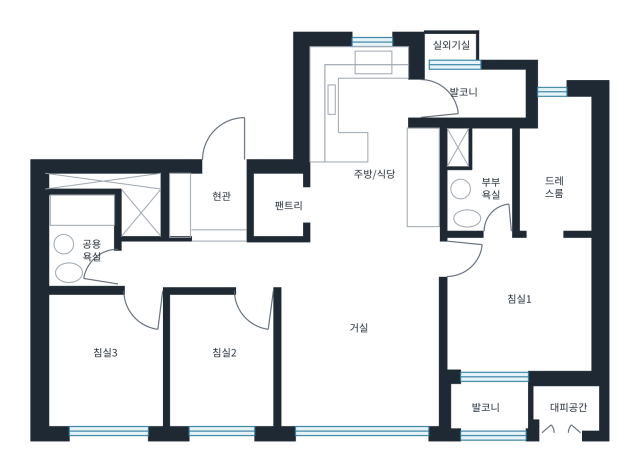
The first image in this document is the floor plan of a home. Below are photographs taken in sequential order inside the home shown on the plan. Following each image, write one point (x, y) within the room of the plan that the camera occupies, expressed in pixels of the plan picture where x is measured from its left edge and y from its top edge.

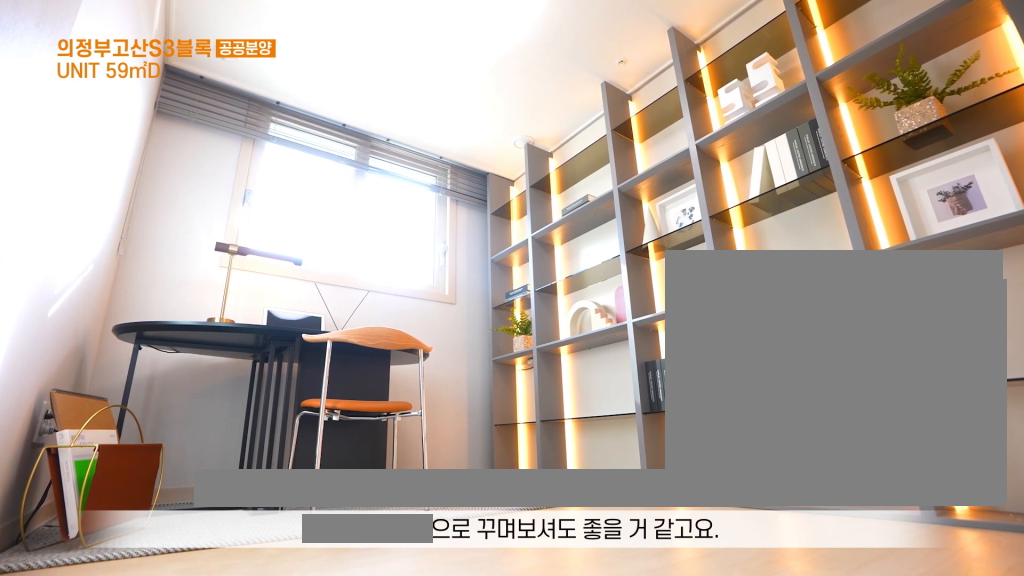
(225, 344)
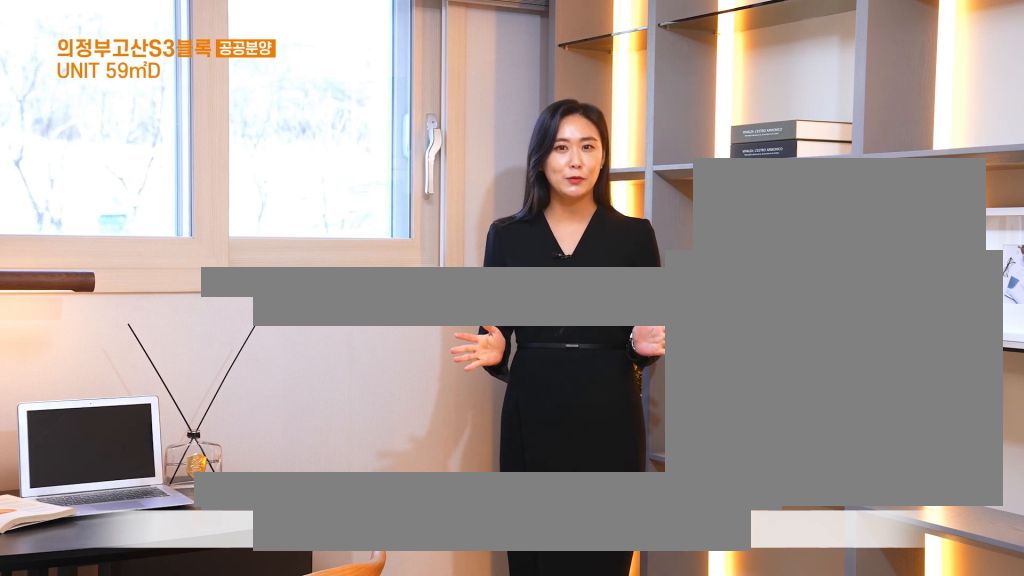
(225, 342)
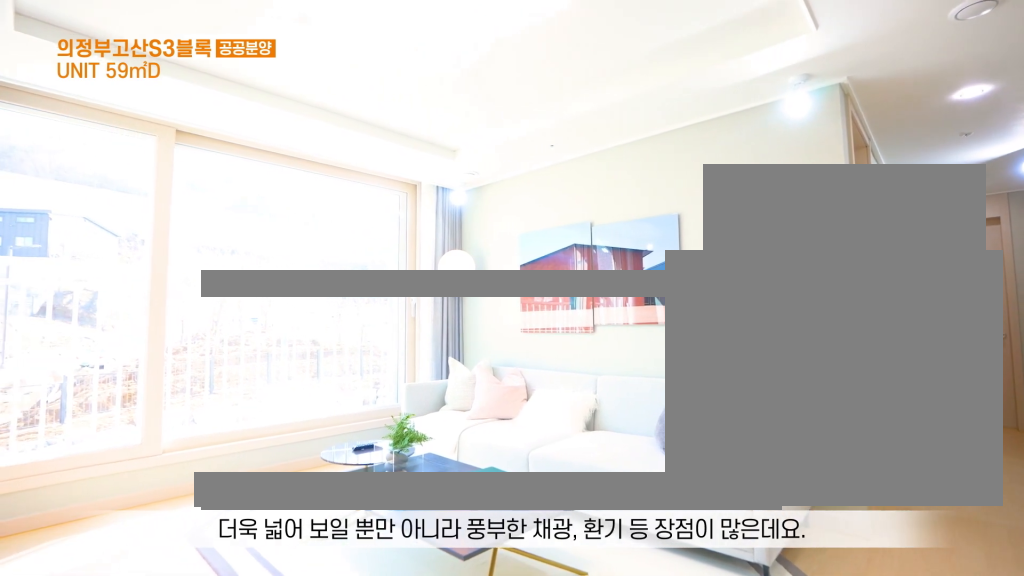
(359, 283)
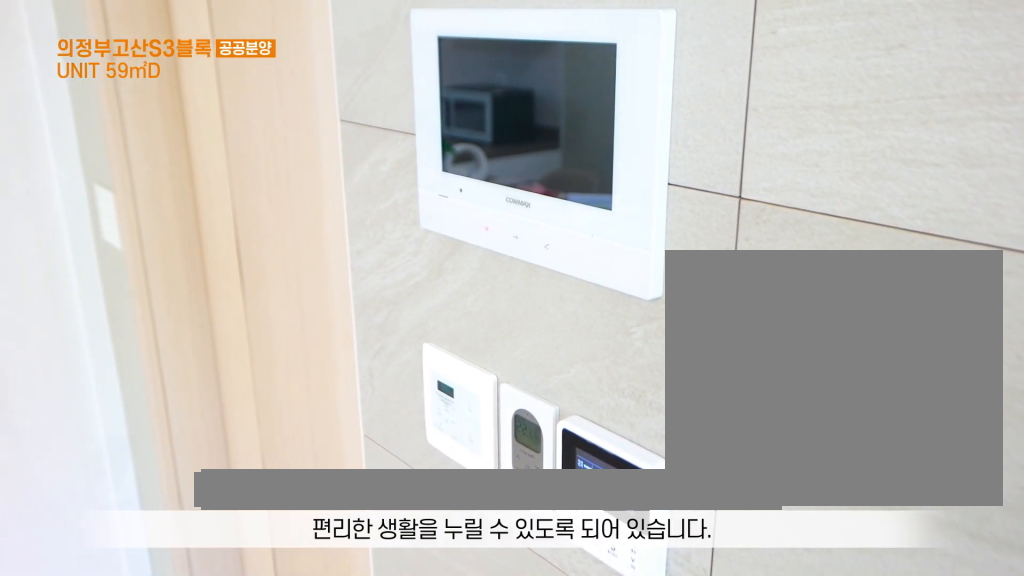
(360, 318)
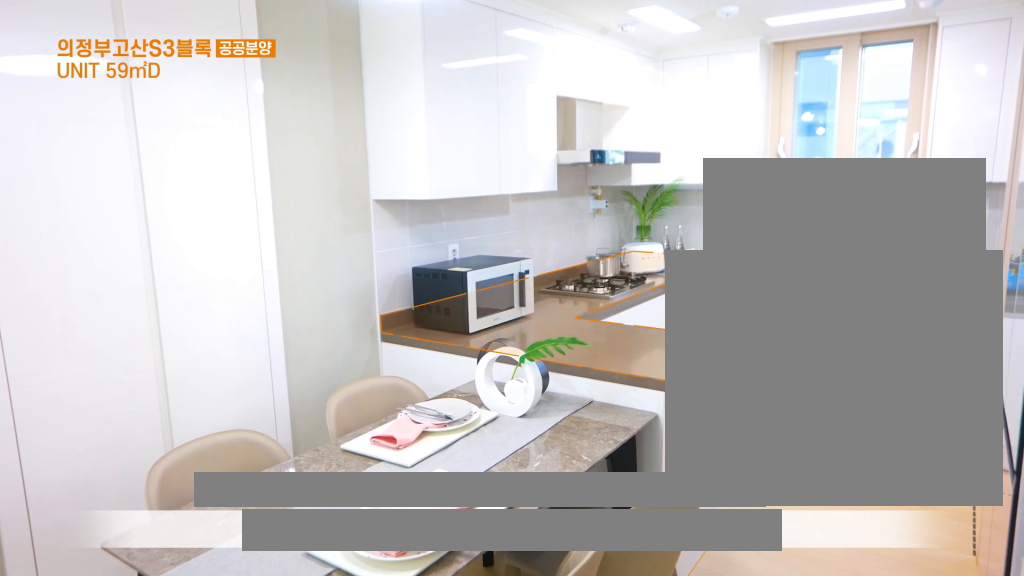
(374, 166)
